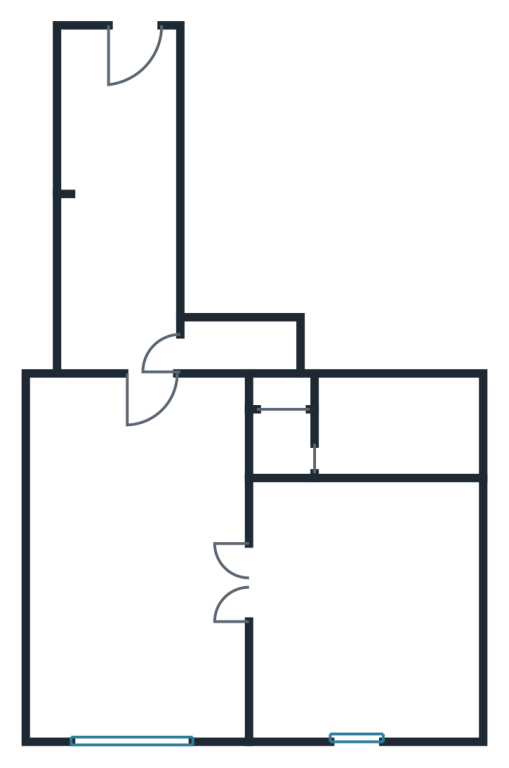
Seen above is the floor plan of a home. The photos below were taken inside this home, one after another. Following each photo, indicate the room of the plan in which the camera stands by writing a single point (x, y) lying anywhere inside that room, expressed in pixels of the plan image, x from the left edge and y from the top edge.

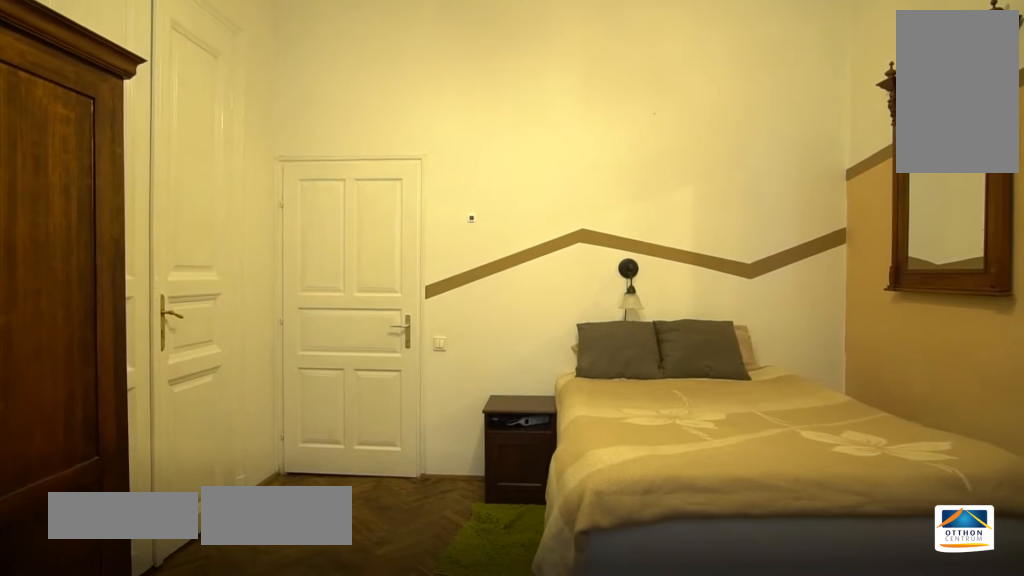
(378, 598)
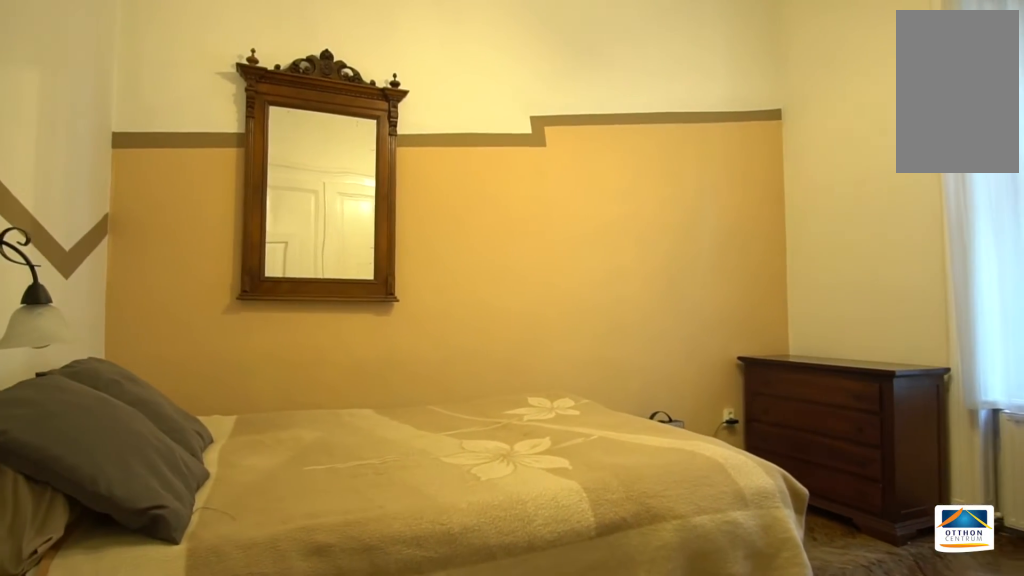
(379, 597)
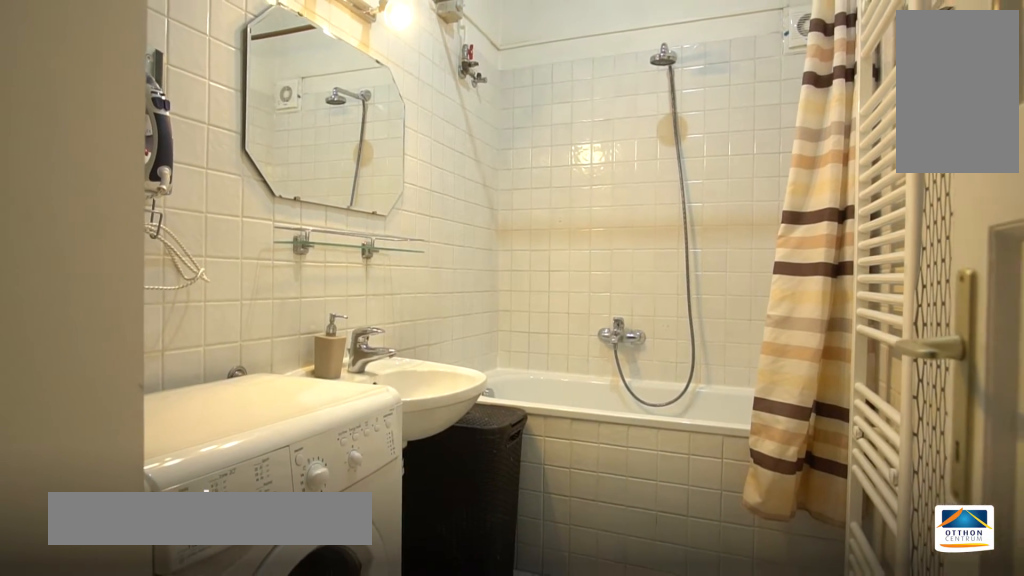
(408, 425)
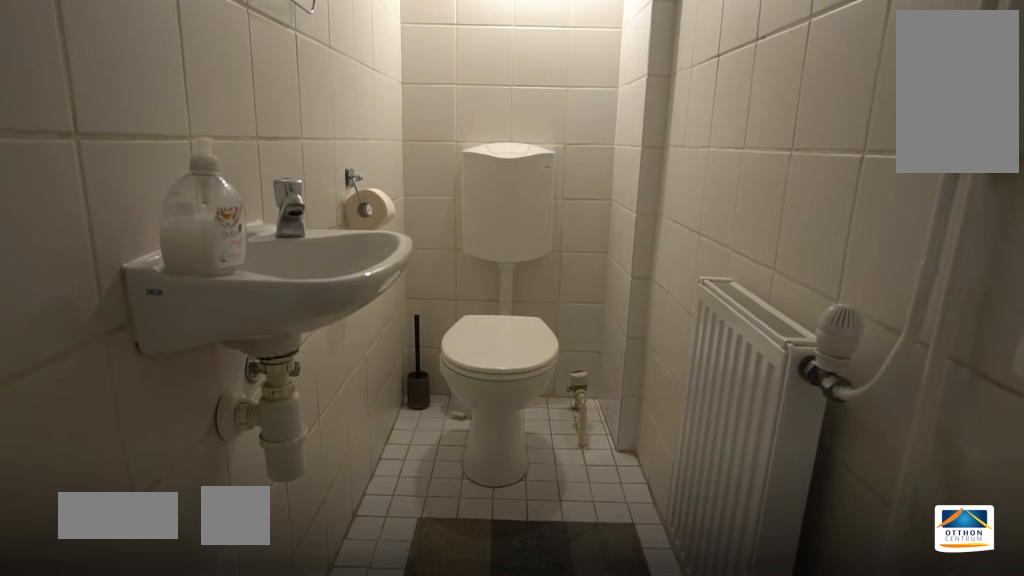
(250, 348)
